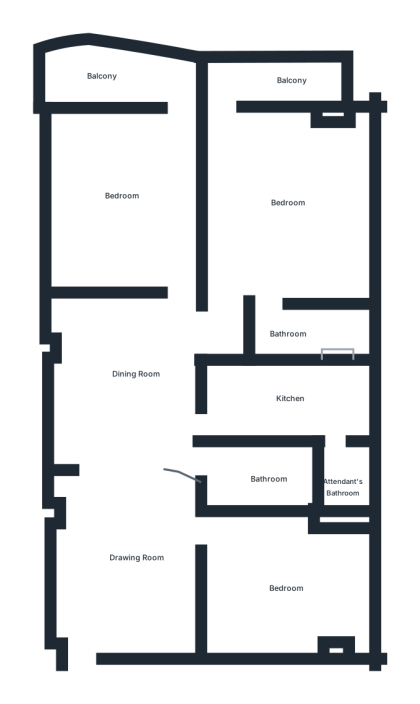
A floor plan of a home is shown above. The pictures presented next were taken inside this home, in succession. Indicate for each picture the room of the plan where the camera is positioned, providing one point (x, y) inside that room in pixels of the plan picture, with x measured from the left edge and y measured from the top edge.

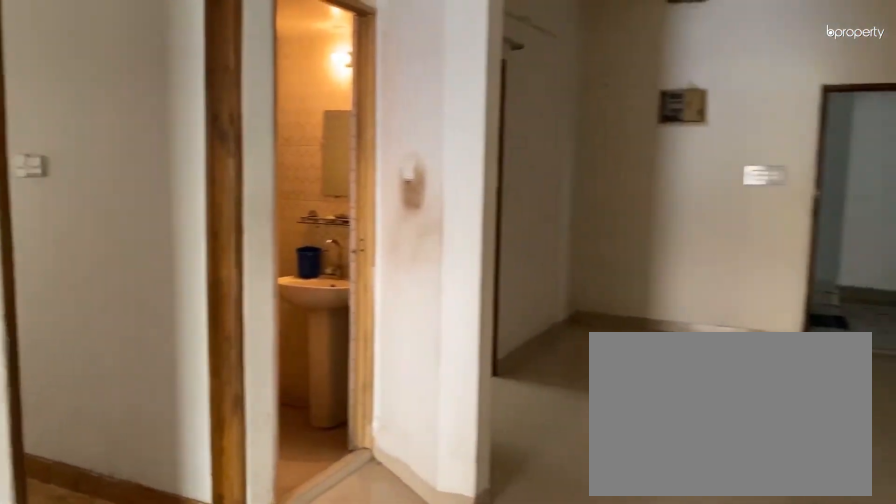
(129, 373)
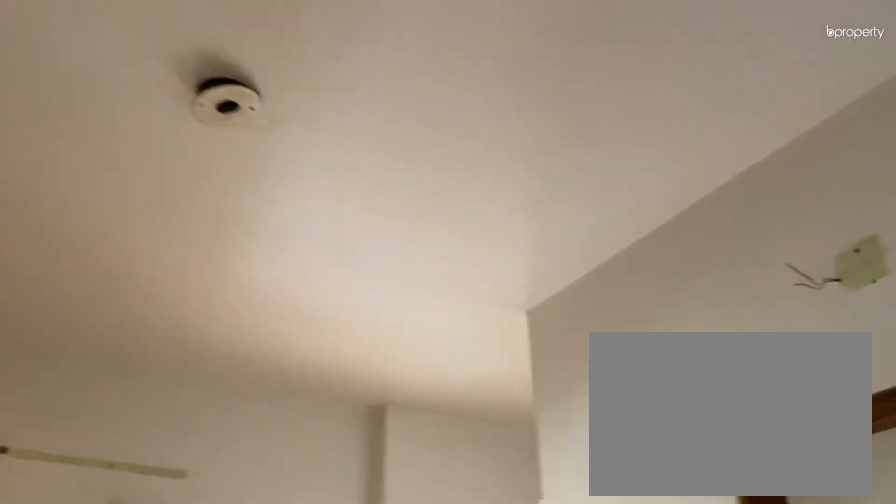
(129, 373)
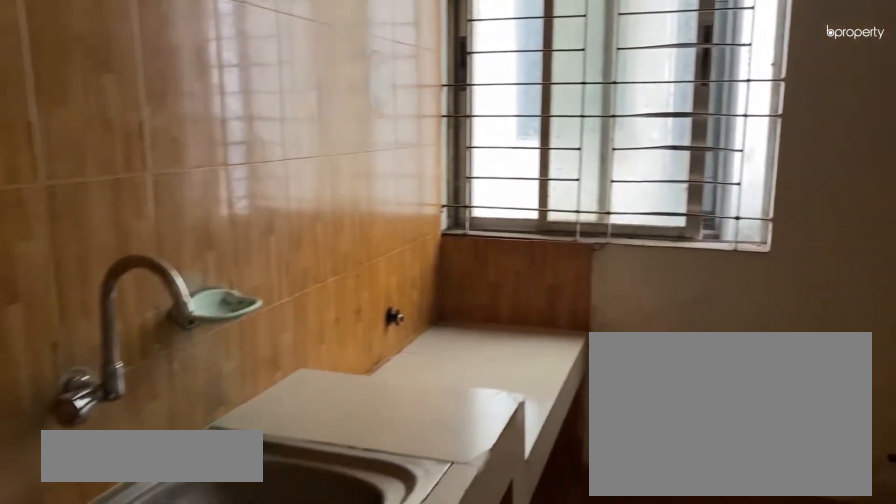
(287, 392)
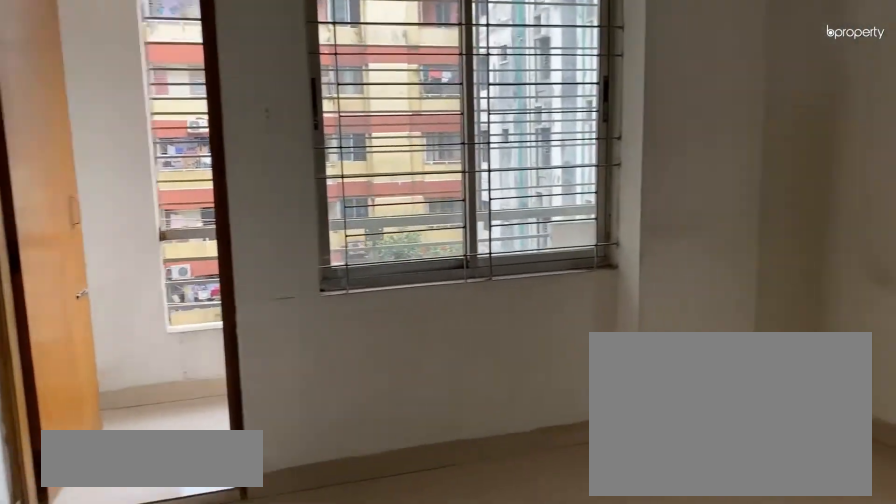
(278, 209)
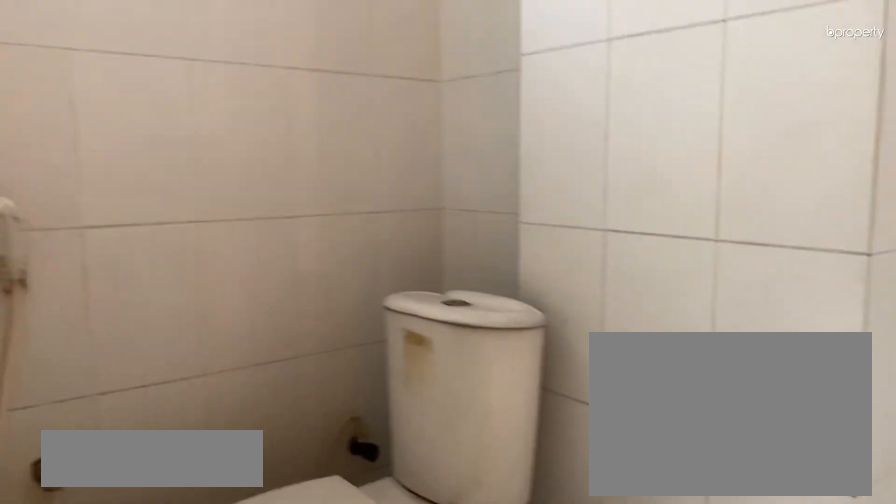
(302, 334)
